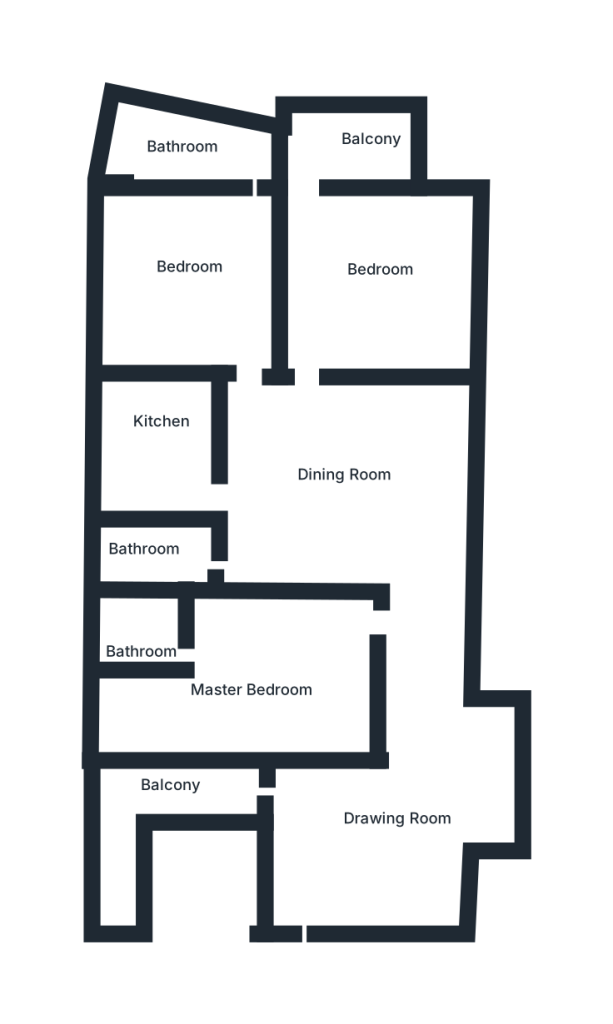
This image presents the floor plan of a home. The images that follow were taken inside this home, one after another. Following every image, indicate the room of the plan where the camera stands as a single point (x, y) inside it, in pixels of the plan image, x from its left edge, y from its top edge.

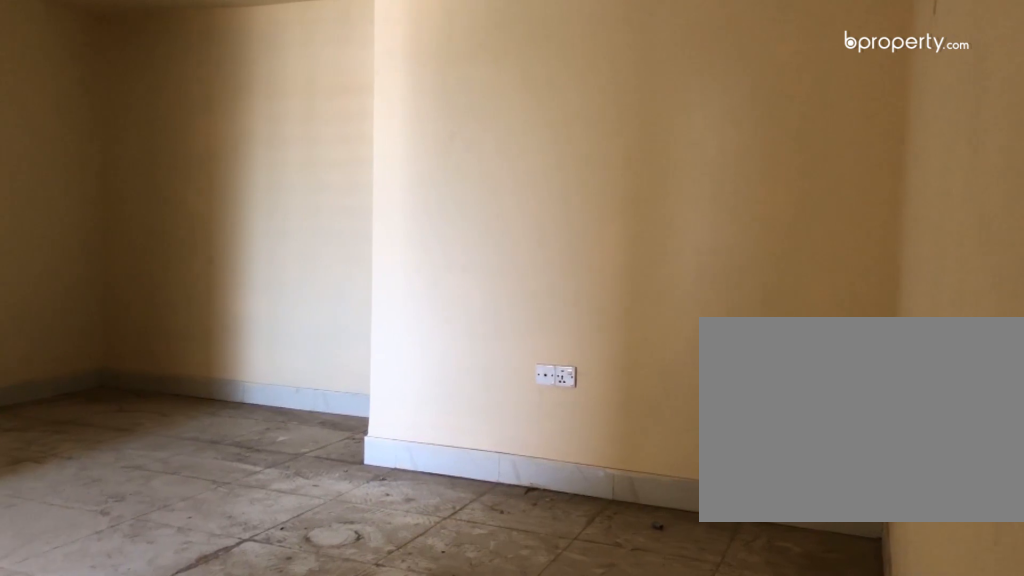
(383, 844)
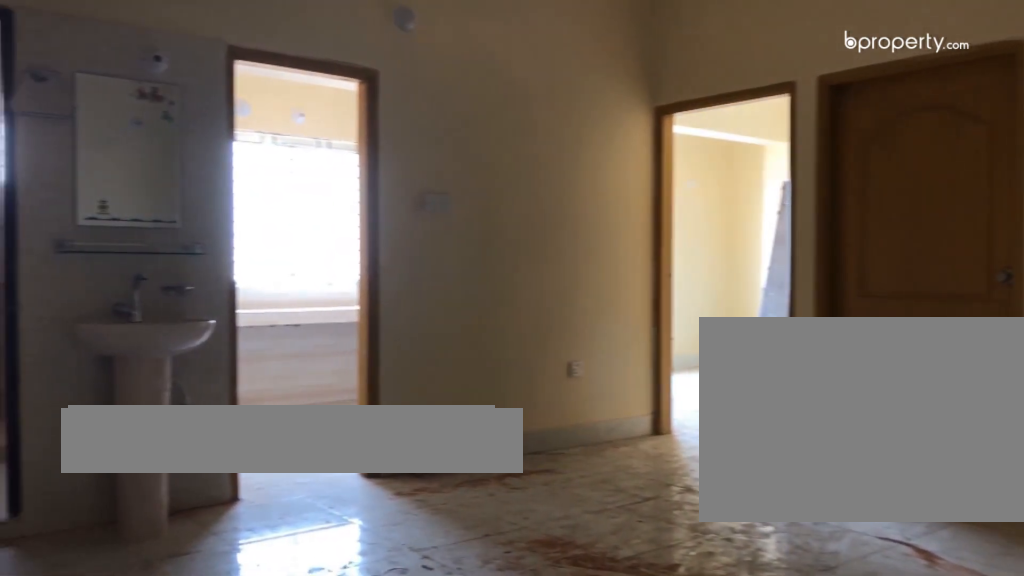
(367, 485)
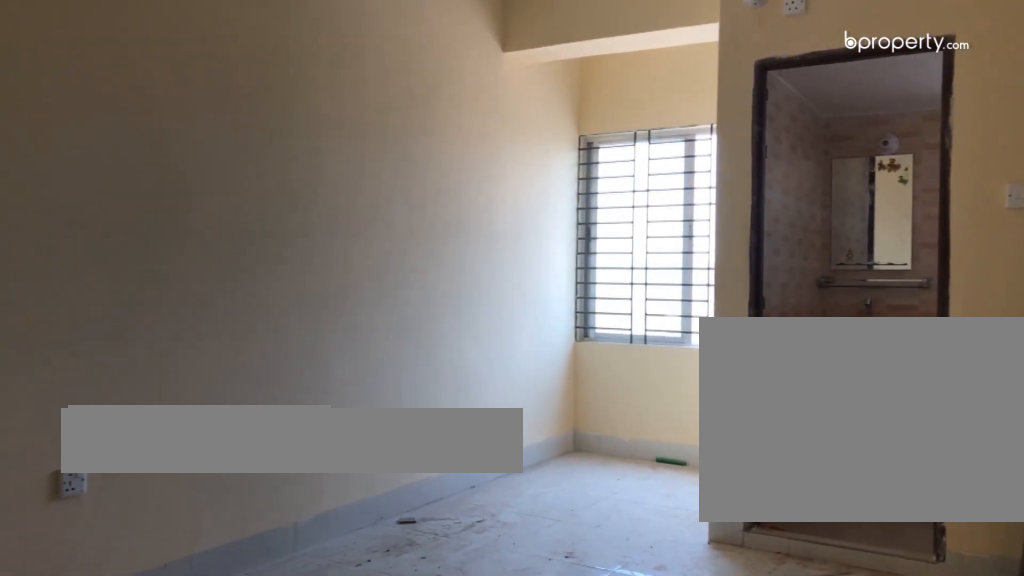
(270, 672)
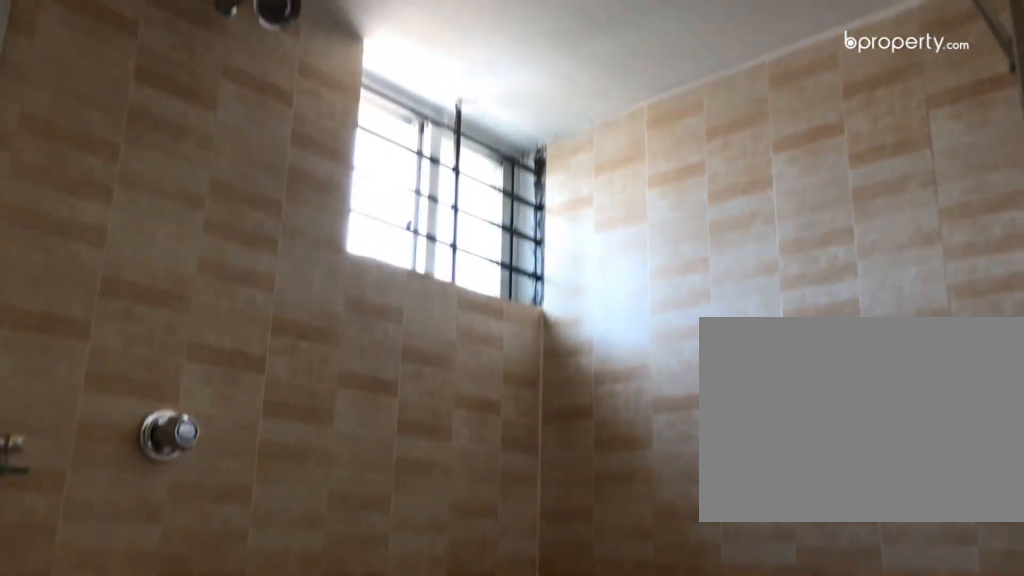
(155, 631)
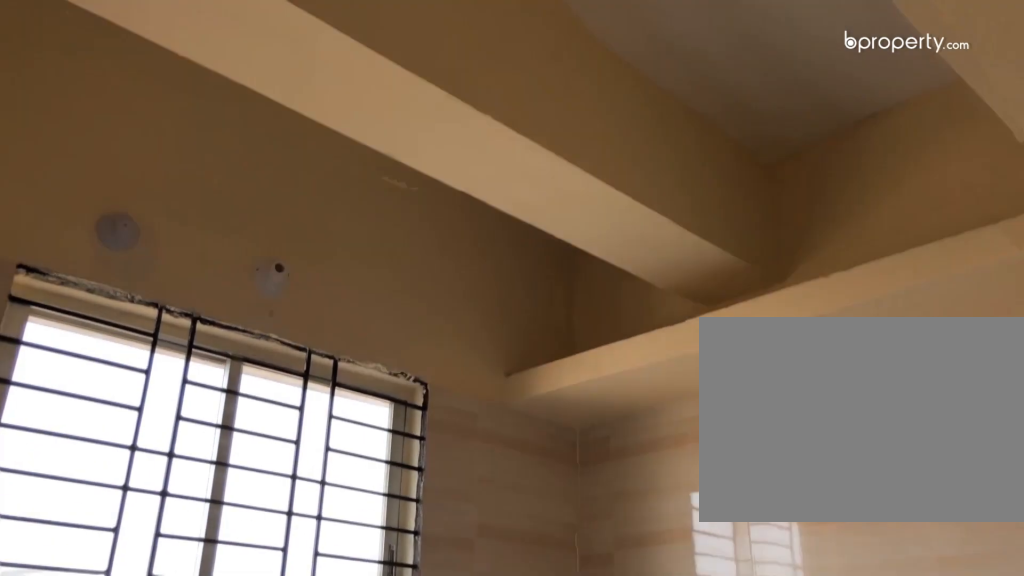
(170, 456)
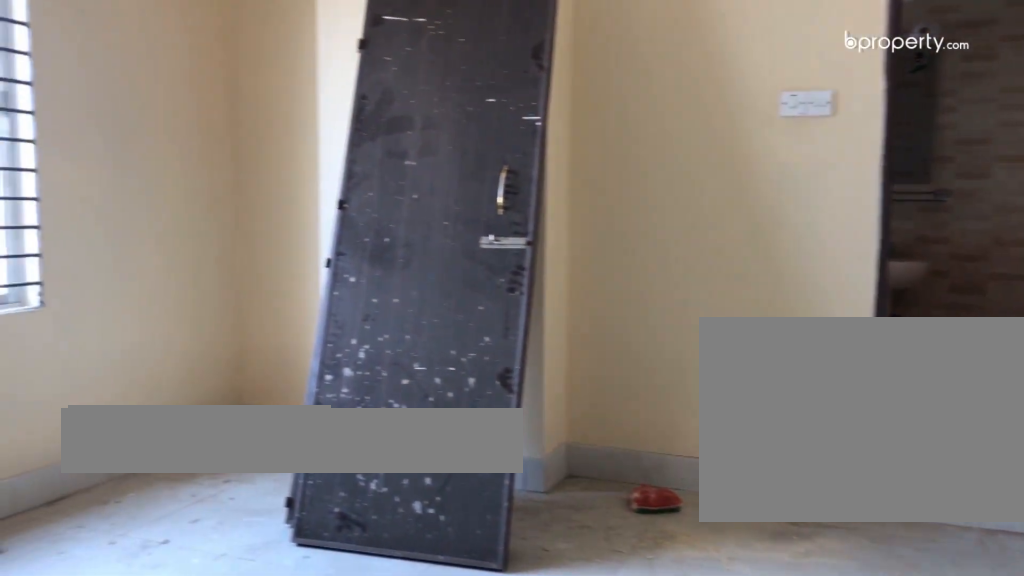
(206, 253)
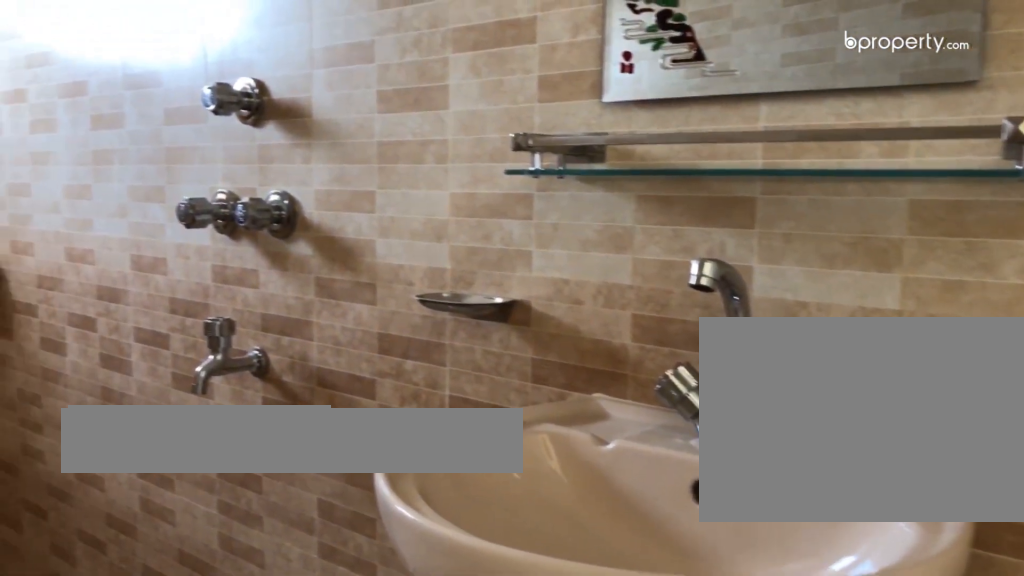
(197, 155)
